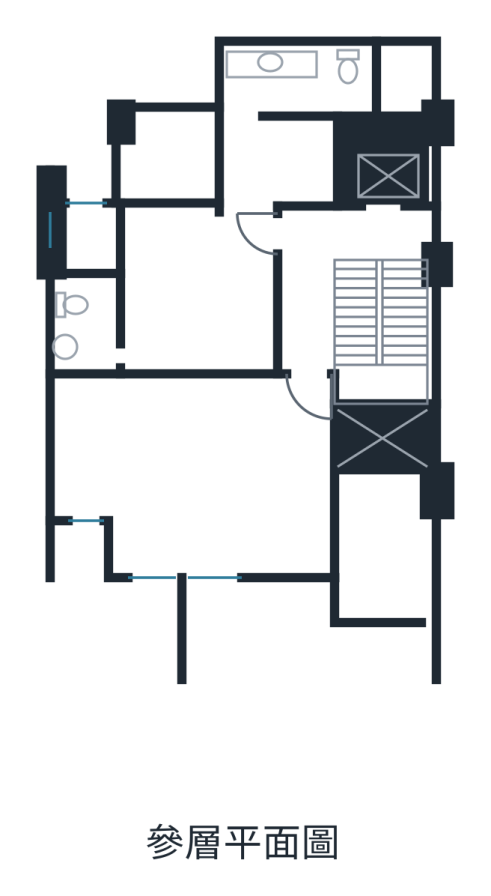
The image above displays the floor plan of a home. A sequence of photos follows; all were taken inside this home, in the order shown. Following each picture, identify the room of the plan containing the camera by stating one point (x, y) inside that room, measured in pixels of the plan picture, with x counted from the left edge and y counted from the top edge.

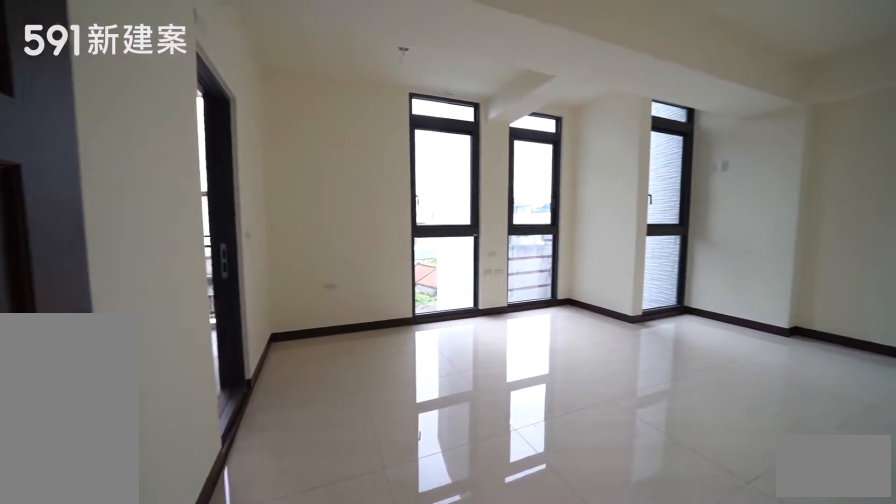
(193, 470)
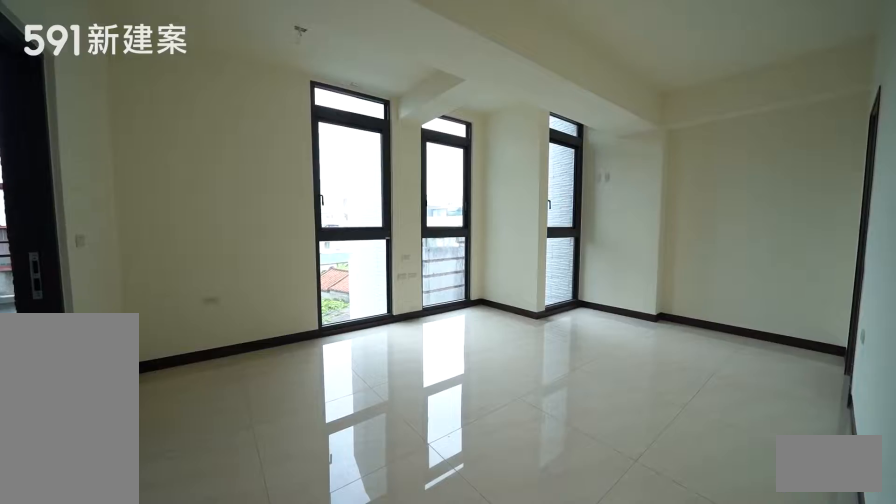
(193, 470)
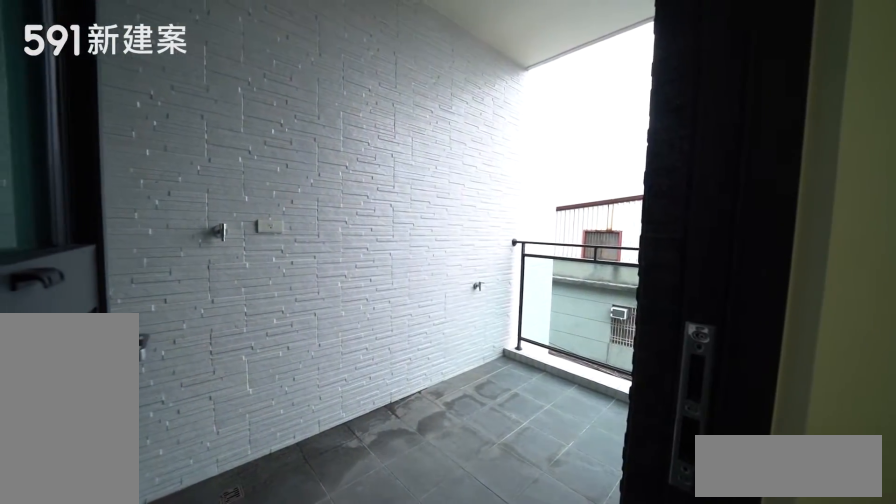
(386, 550)
